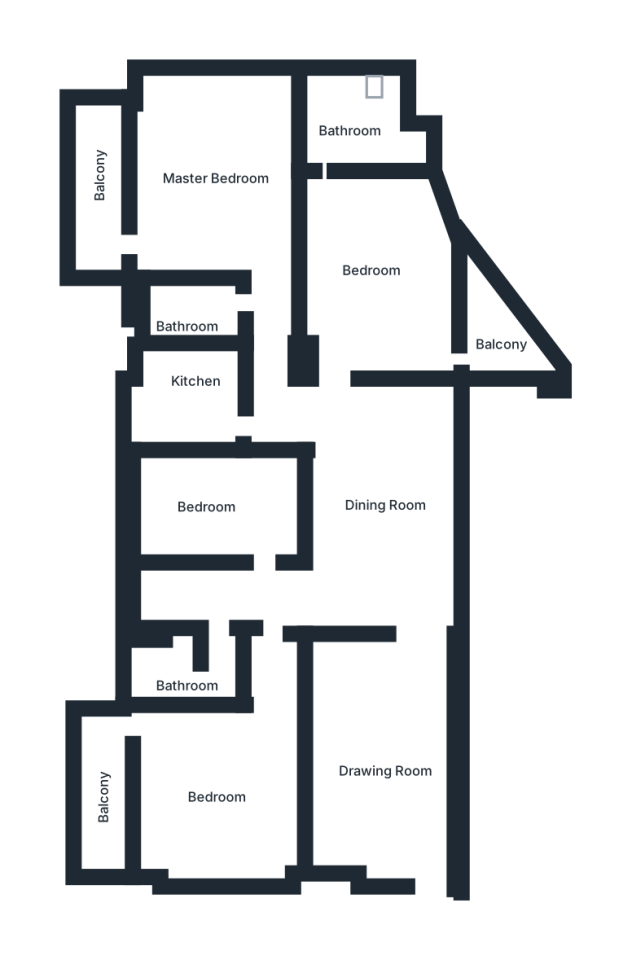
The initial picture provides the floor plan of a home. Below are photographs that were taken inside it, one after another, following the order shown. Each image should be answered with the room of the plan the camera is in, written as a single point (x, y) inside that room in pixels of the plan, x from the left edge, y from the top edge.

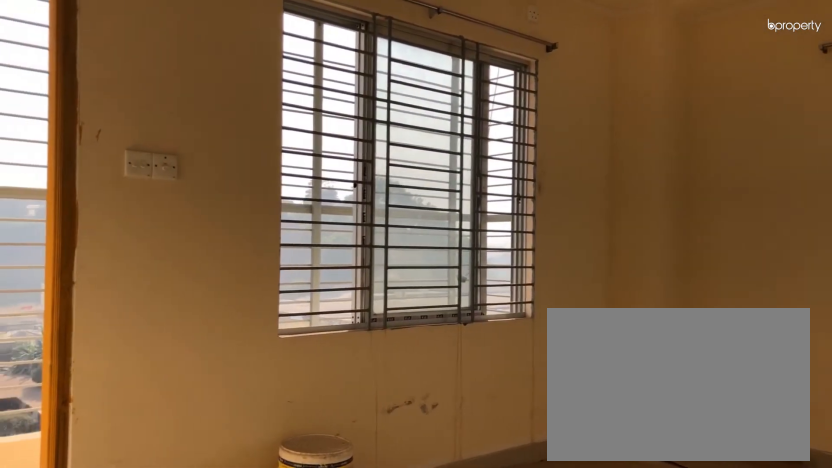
(212, 174)
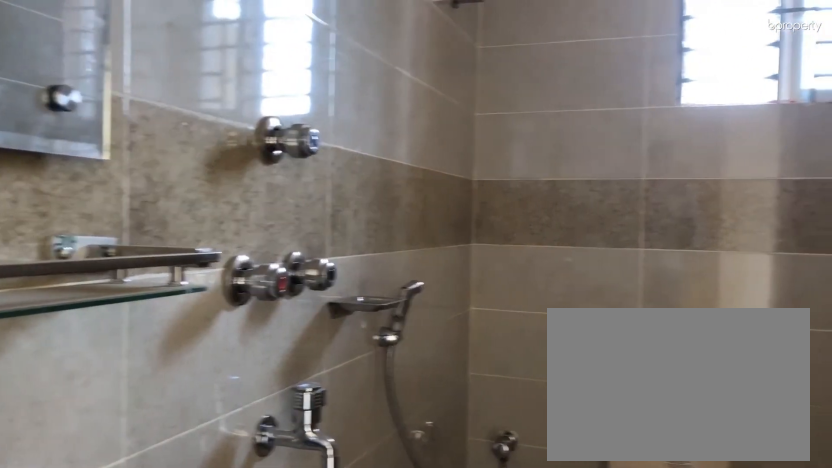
(192, 317)
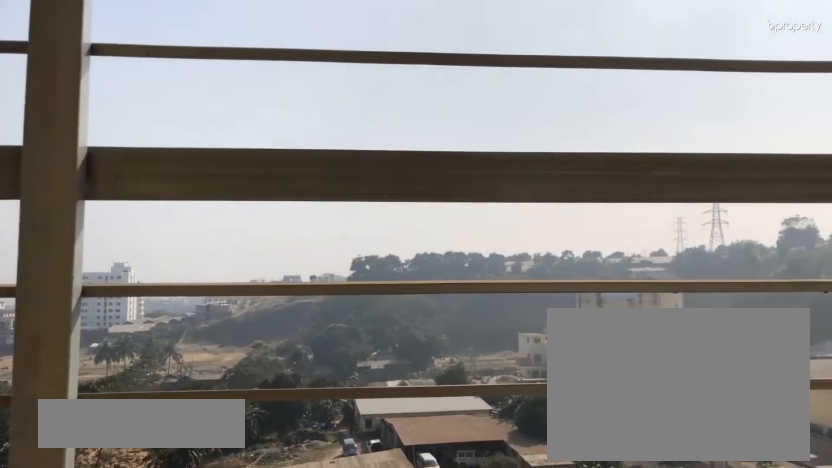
(105, 184)
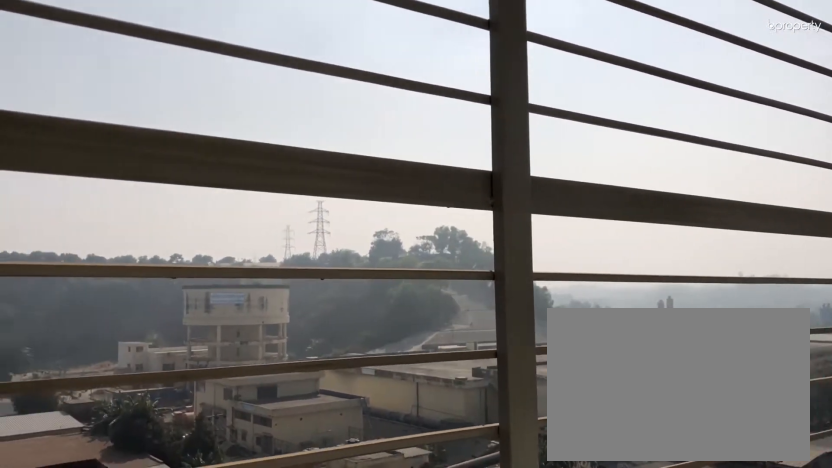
(105, 184)
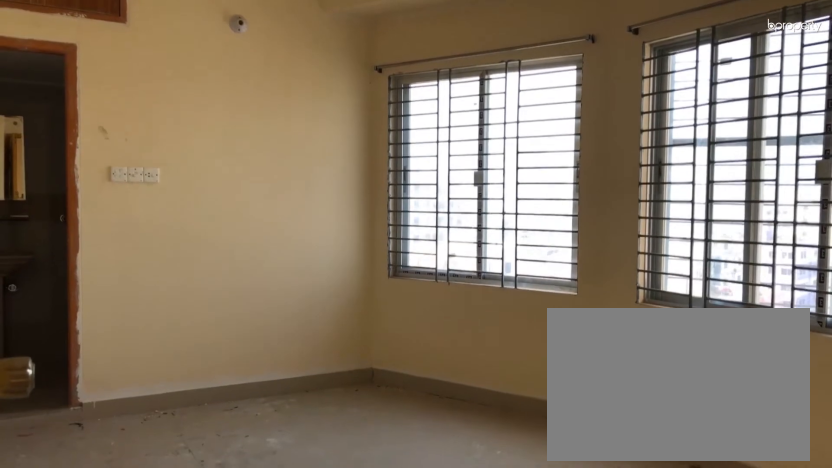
(385, 276)
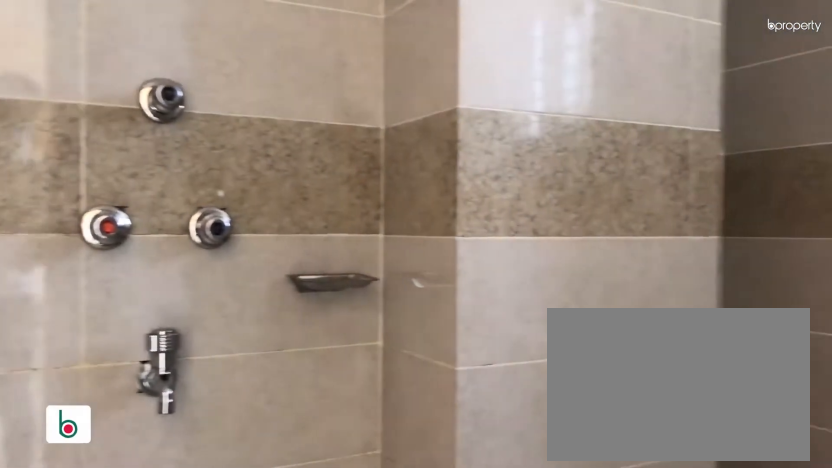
(348, 122)
